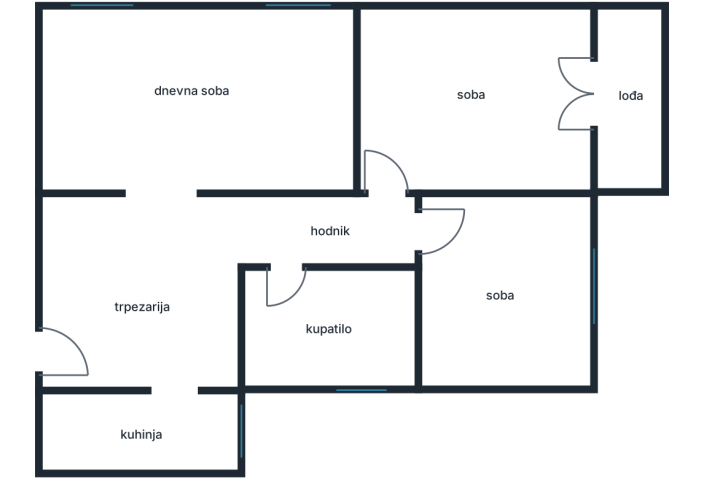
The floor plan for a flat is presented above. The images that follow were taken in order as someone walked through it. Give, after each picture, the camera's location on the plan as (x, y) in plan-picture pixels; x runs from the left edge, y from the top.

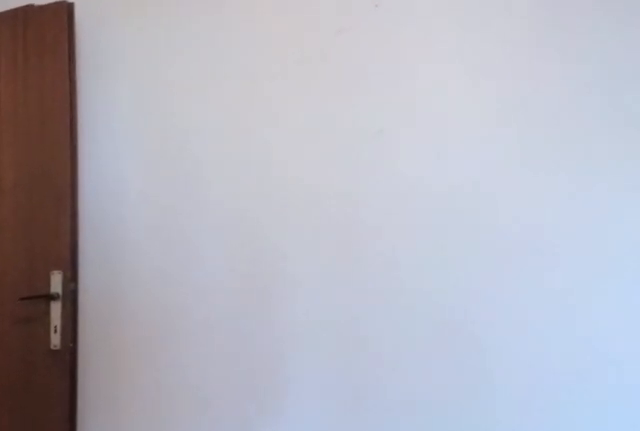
(474, 117)
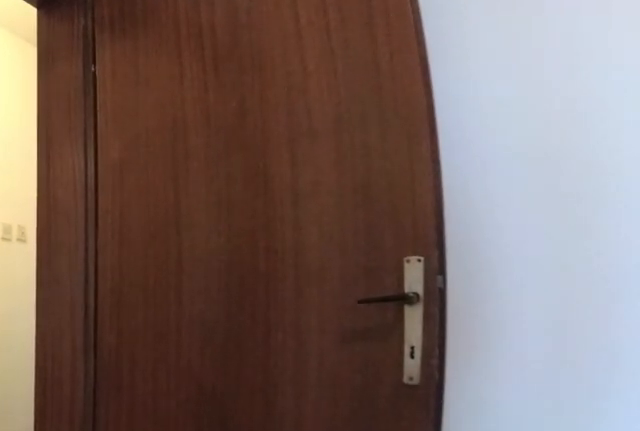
(439, 130)
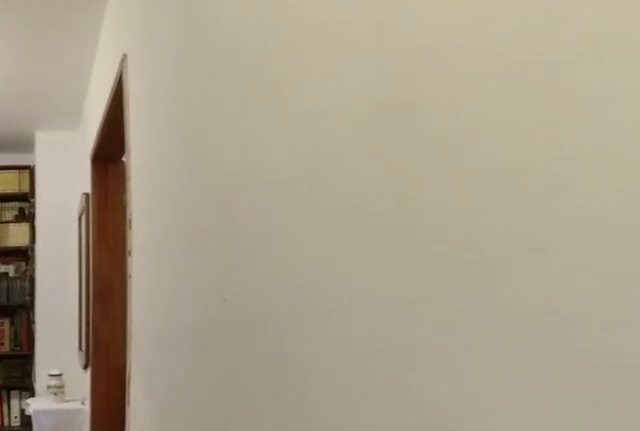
(355, 227)
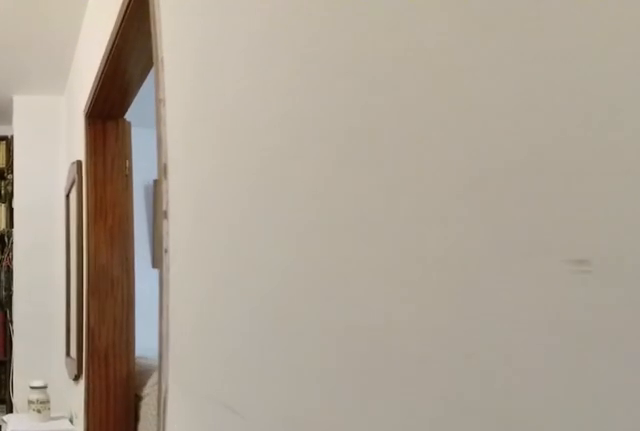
(308, 227)
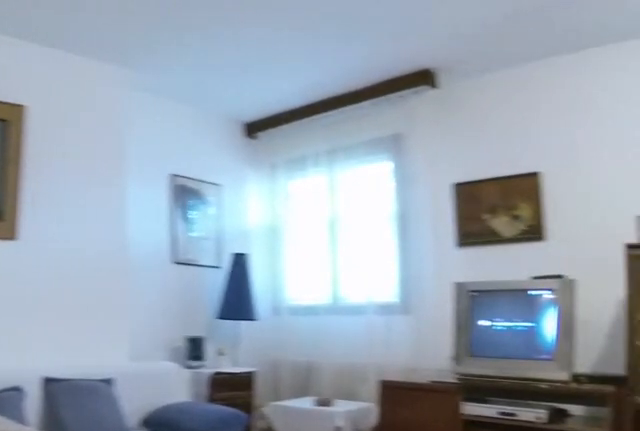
(196, 217)
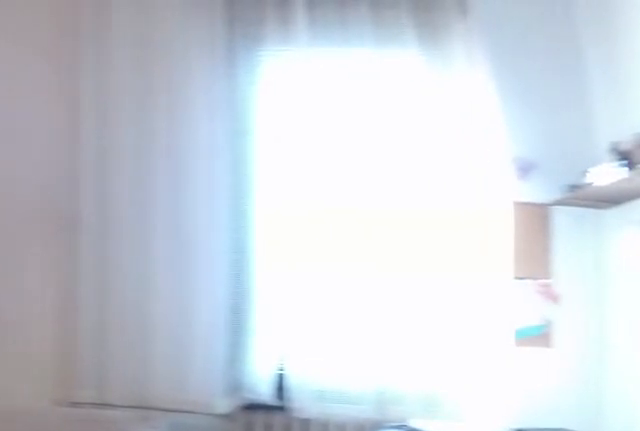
(292, 163)
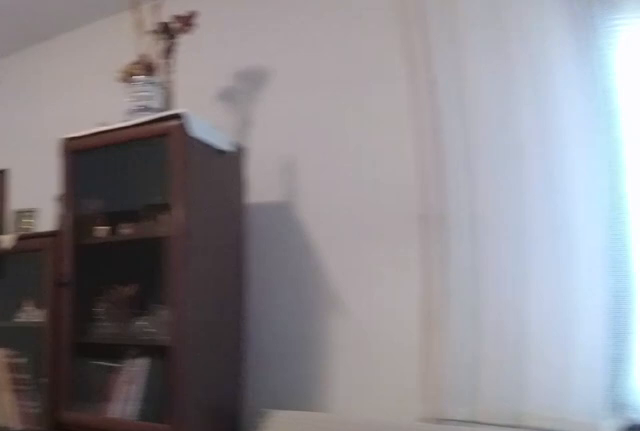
(296, 157)
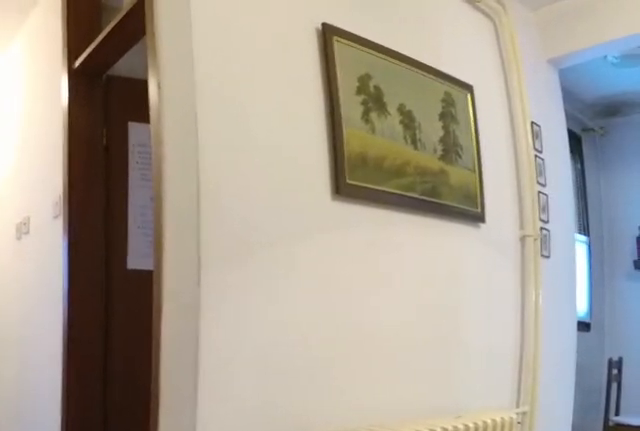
(161, 197)
